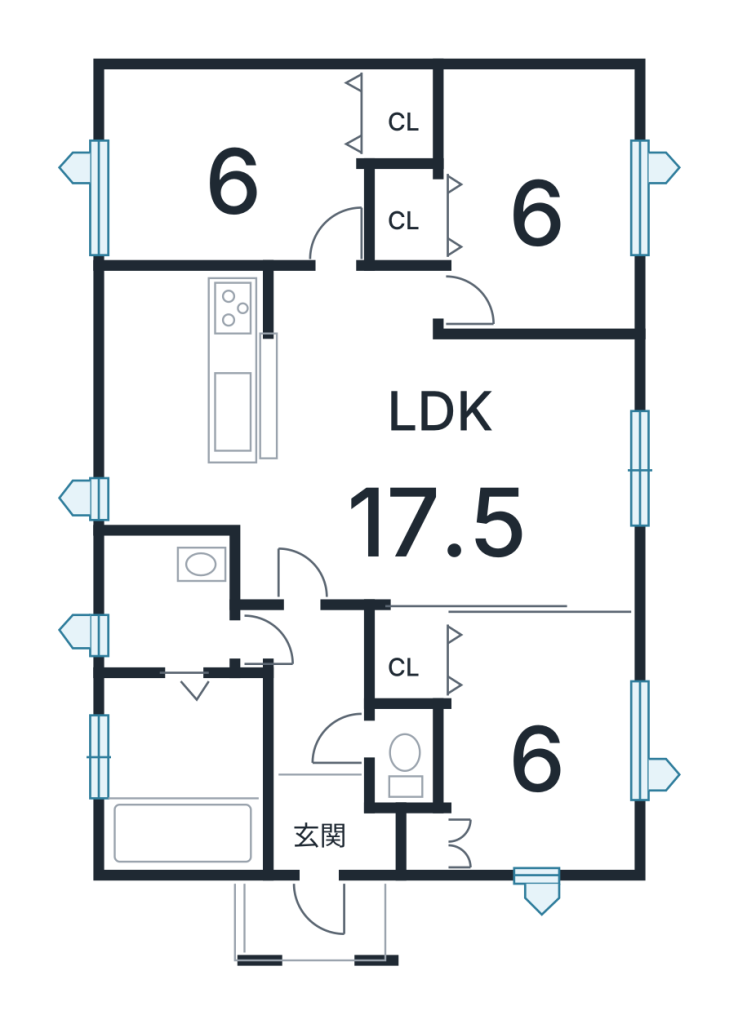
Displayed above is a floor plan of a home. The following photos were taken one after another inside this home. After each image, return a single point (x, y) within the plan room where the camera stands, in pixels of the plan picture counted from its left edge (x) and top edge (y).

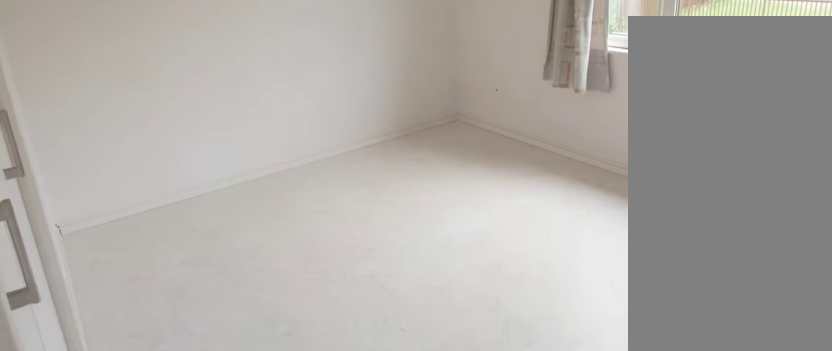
(543, 207)
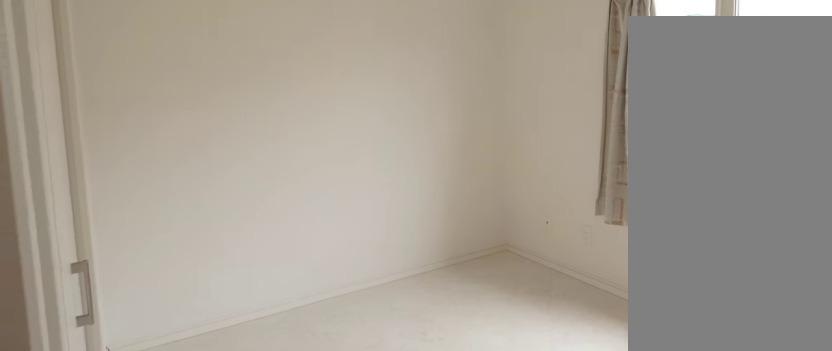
(543, 207)
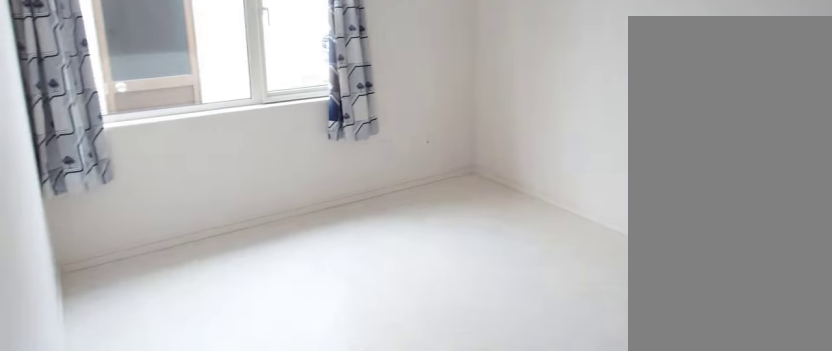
(228, 180)
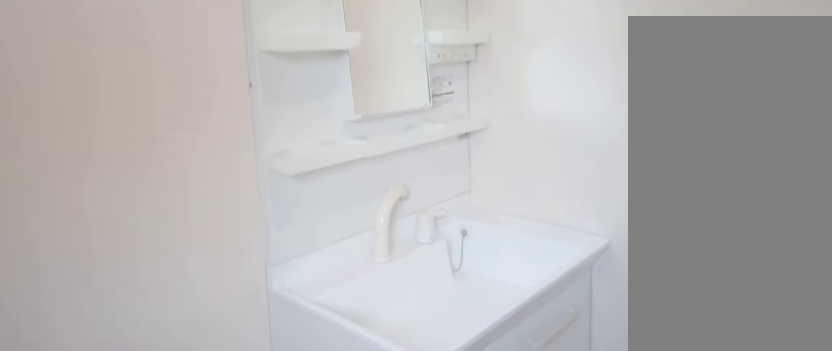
(150, 623)
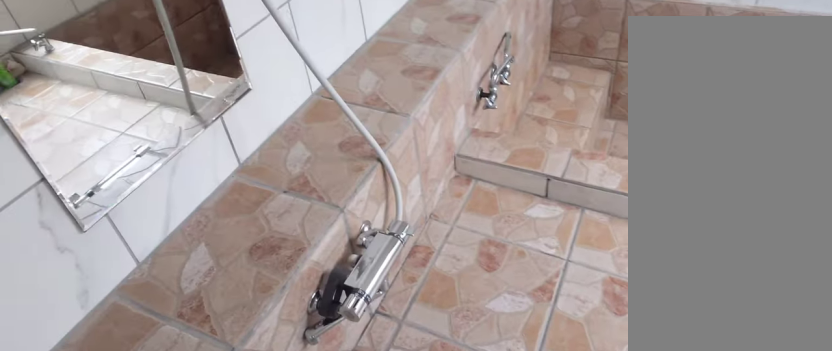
(177, 790)
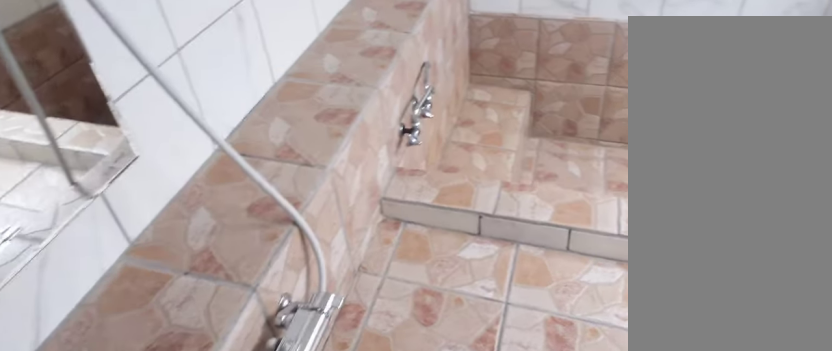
(177, 790)
